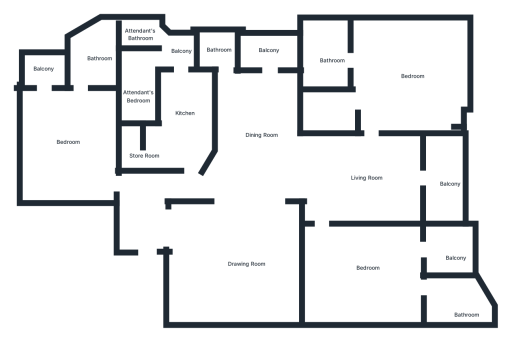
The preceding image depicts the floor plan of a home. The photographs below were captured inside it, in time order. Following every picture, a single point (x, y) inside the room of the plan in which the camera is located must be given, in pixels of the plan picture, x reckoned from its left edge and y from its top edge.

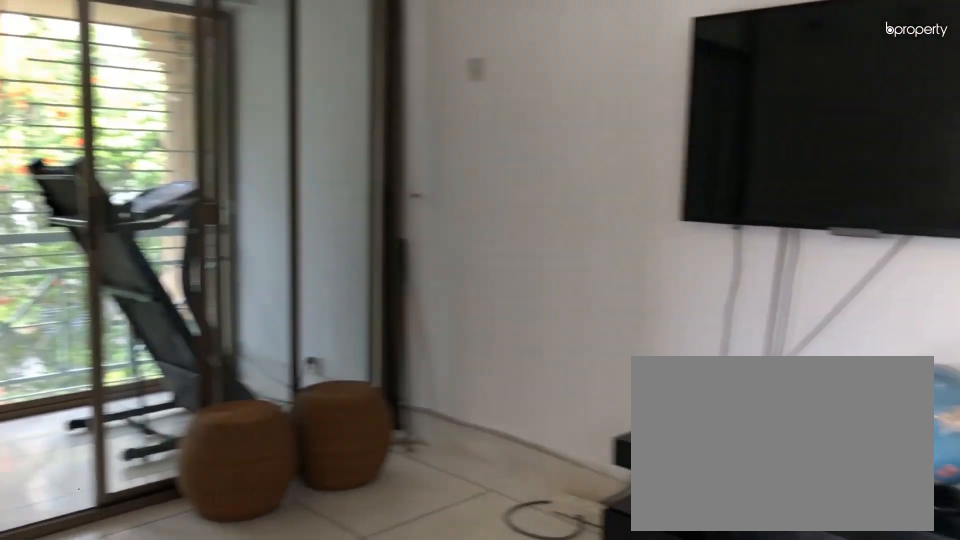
(367, 174)
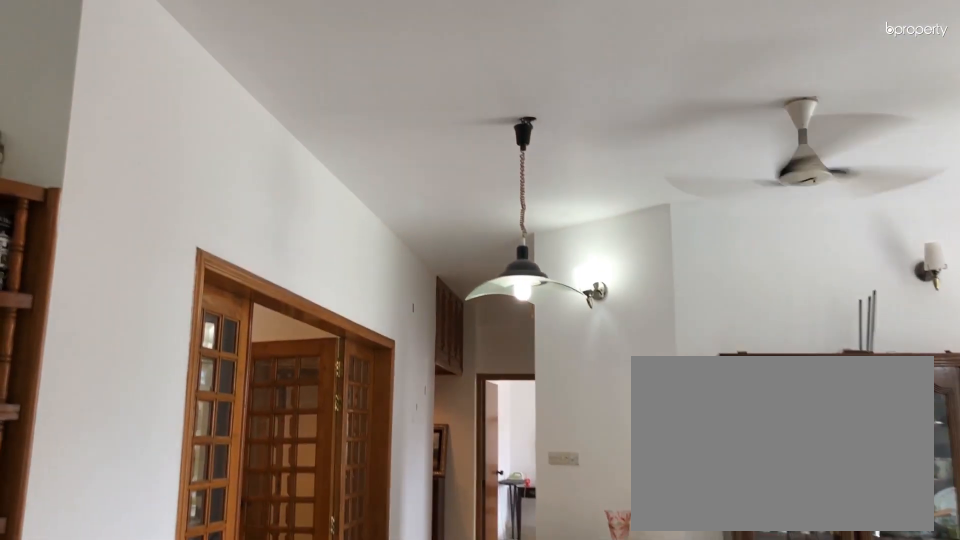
(371, 175)
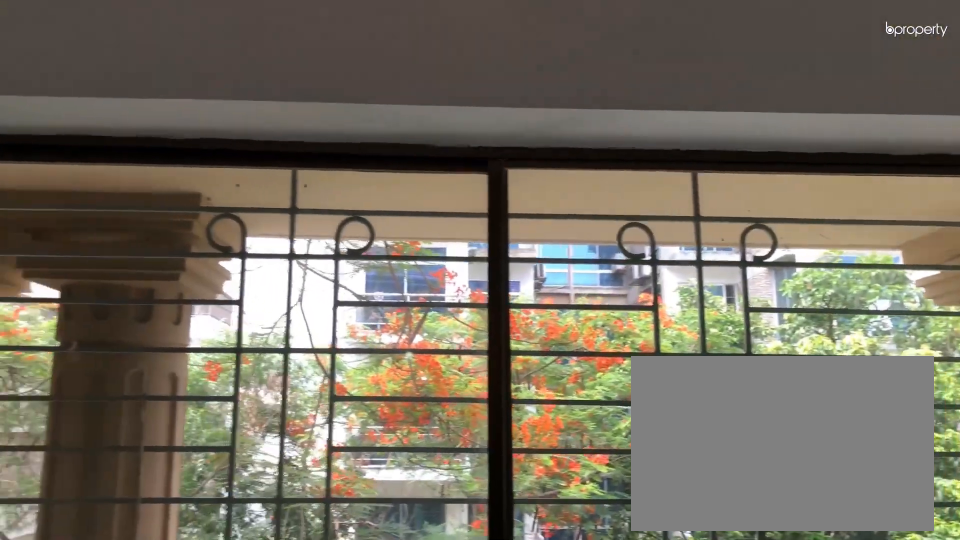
(445, 174)
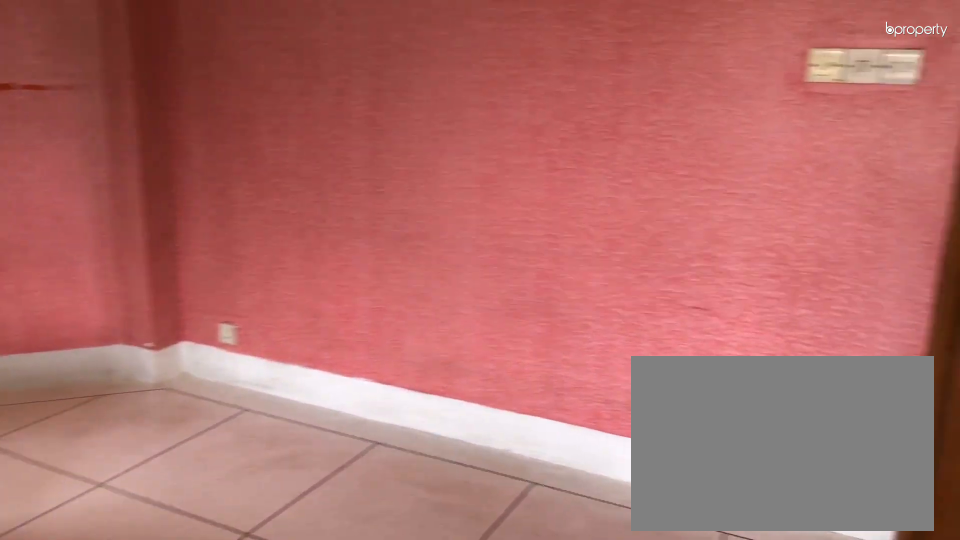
(391, 61)
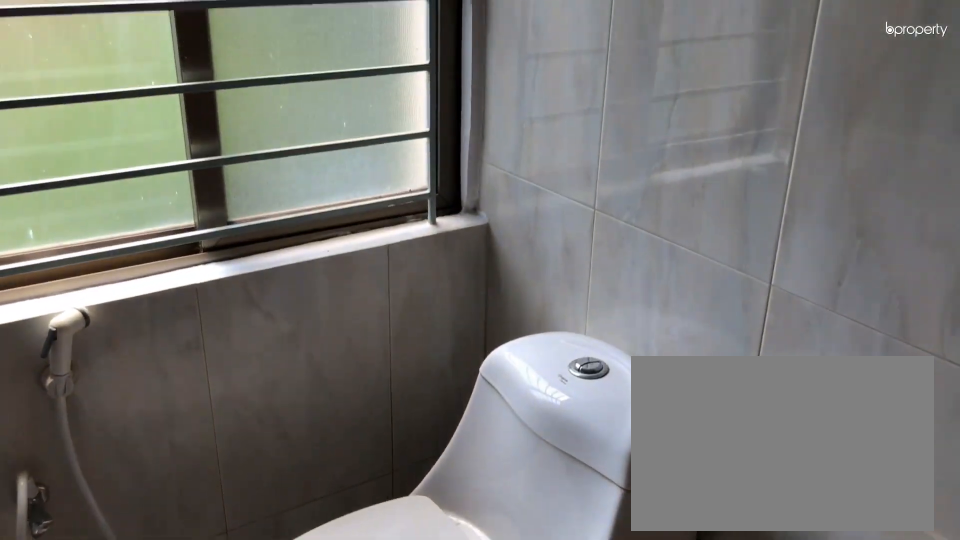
(321, 57)
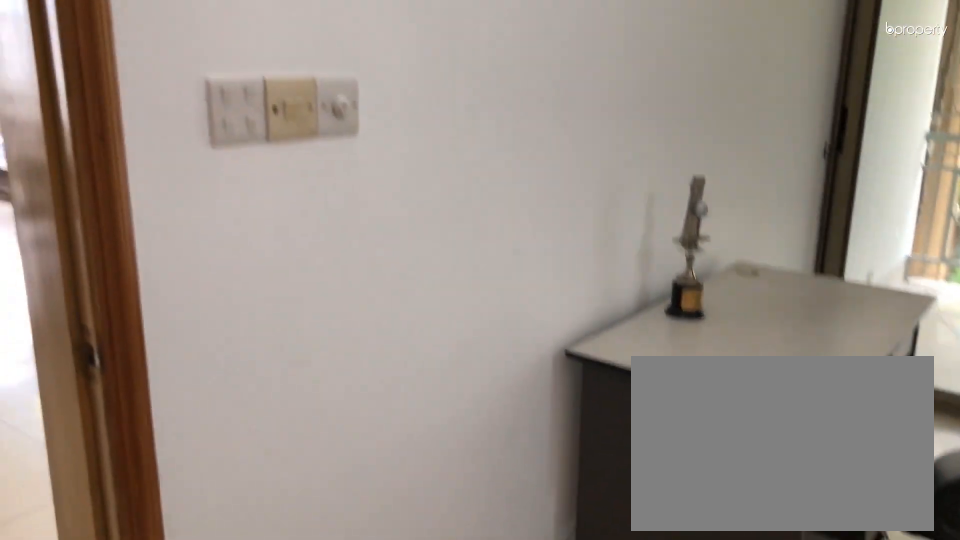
(373, 275)
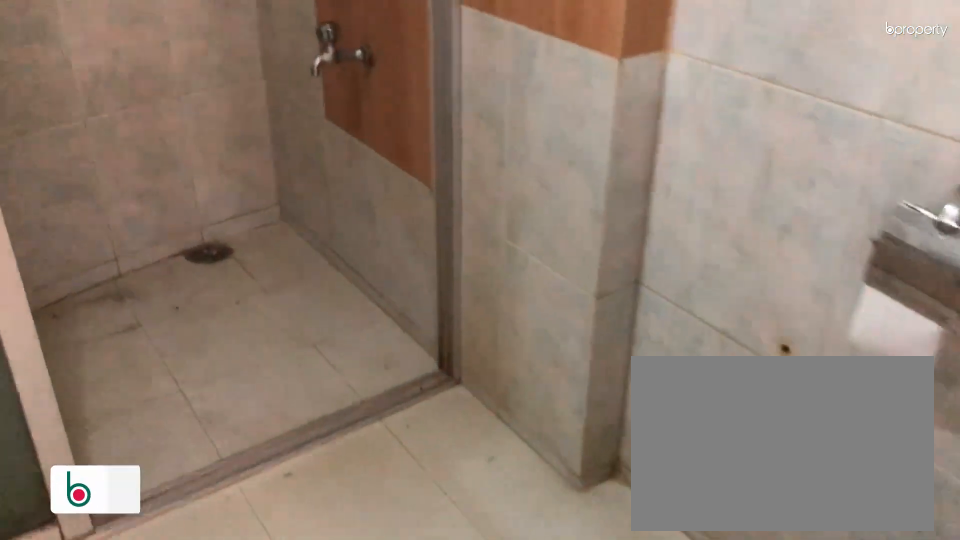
(456, 294)
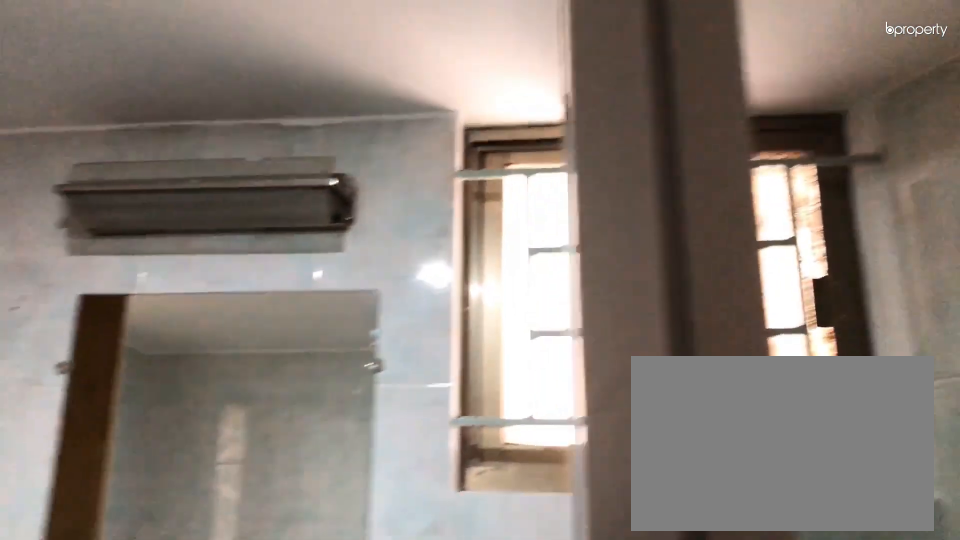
(456, 294)
